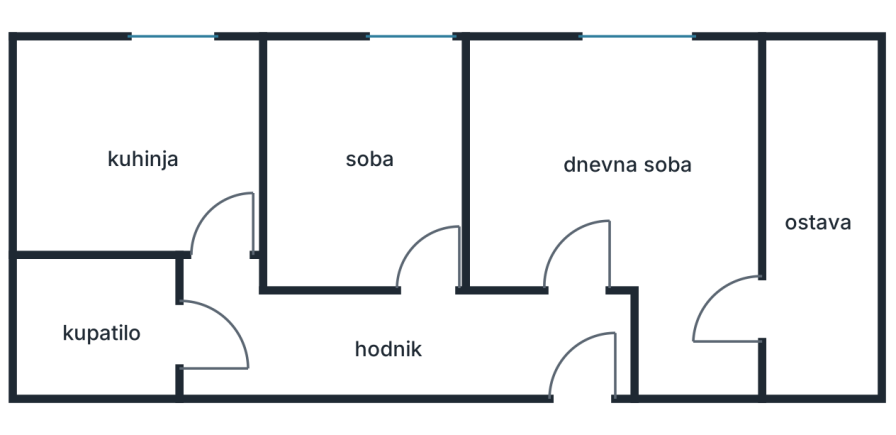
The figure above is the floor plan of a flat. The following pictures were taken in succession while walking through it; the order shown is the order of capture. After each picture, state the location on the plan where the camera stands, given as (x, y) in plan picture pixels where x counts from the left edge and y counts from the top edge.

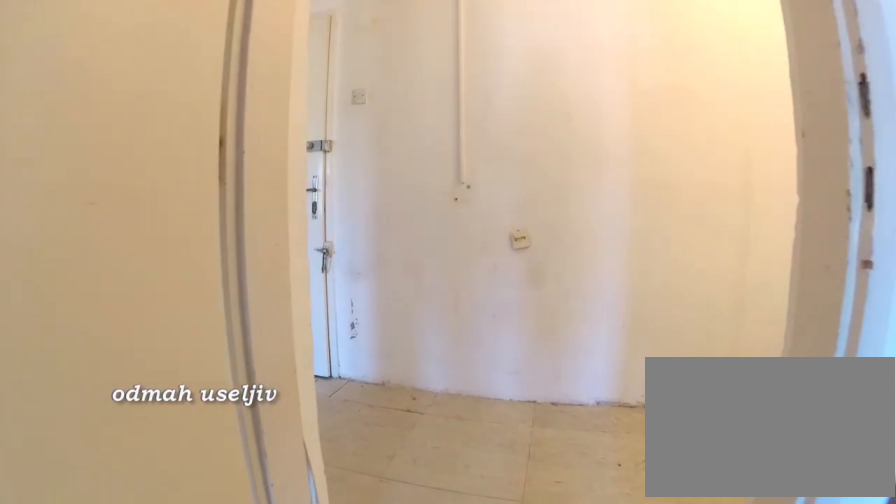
(423, 206)
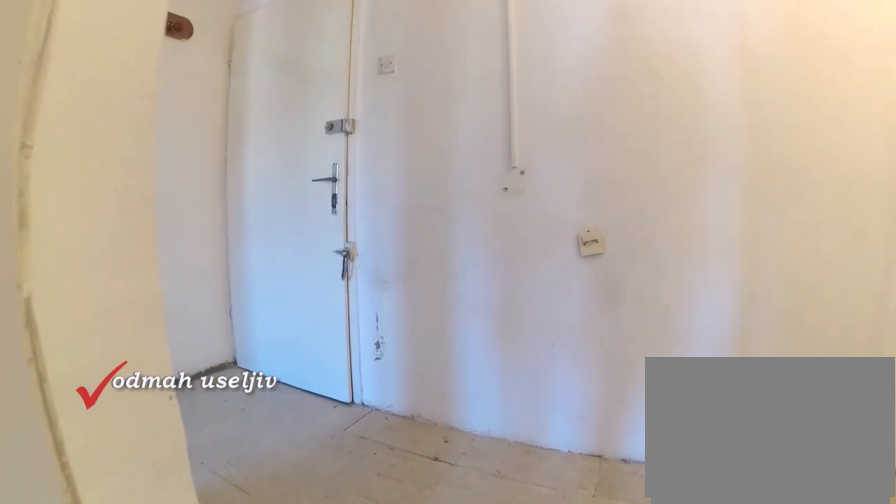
(430, 253)
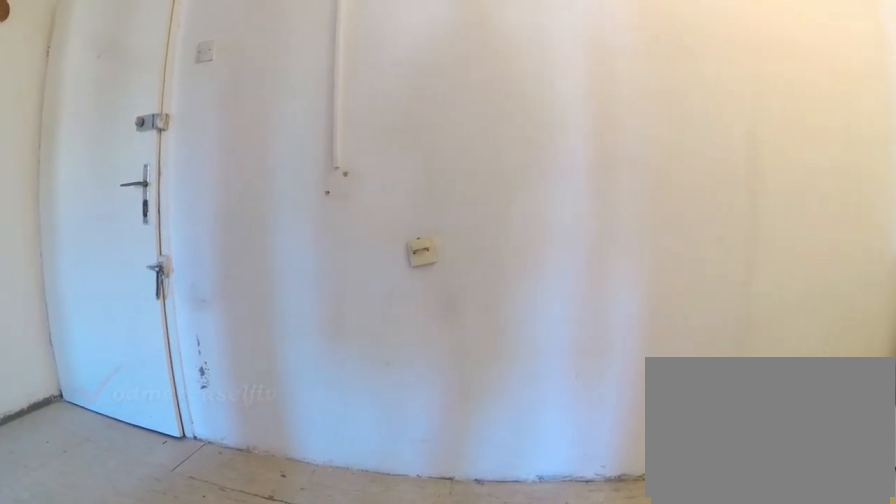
(431, 284)
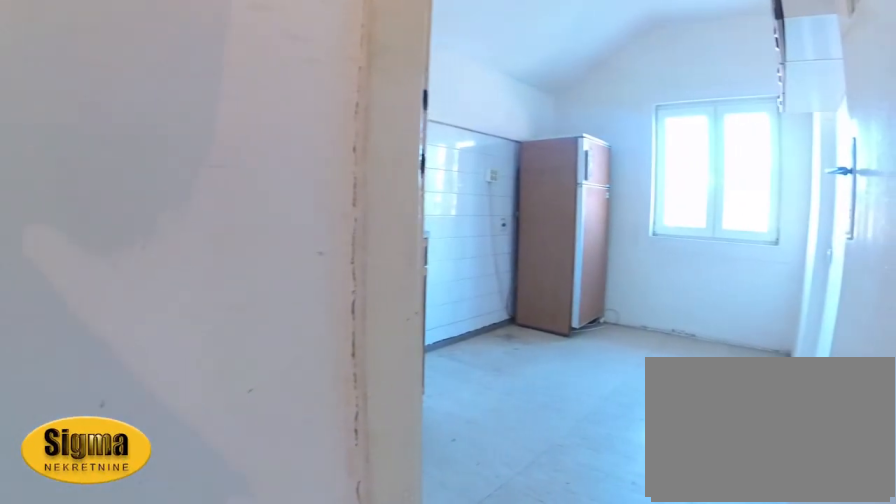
(242, 319)
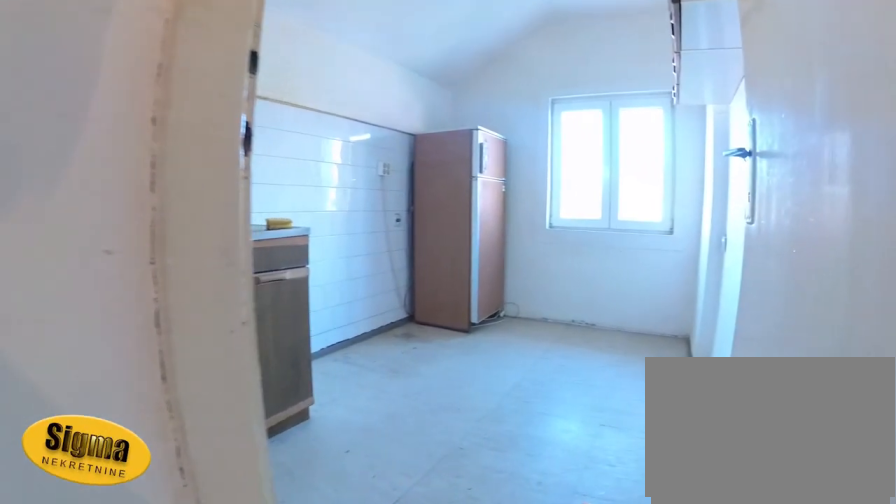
(235, 315)
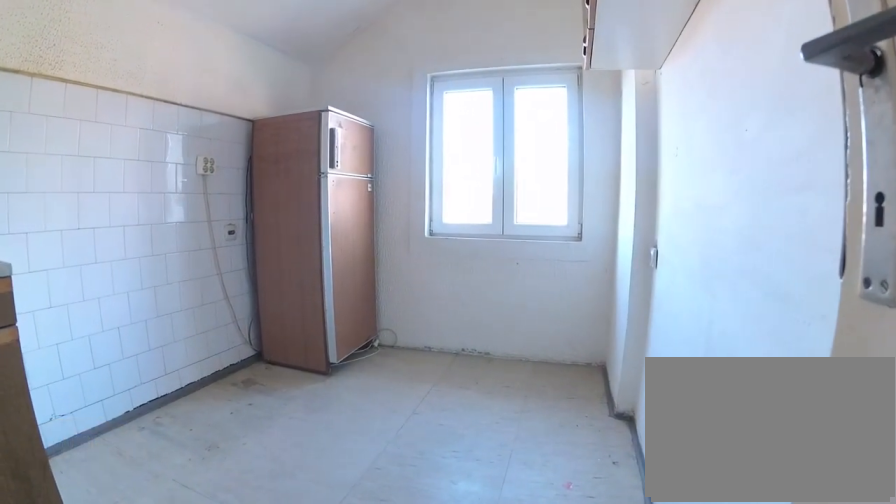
(224, 253)
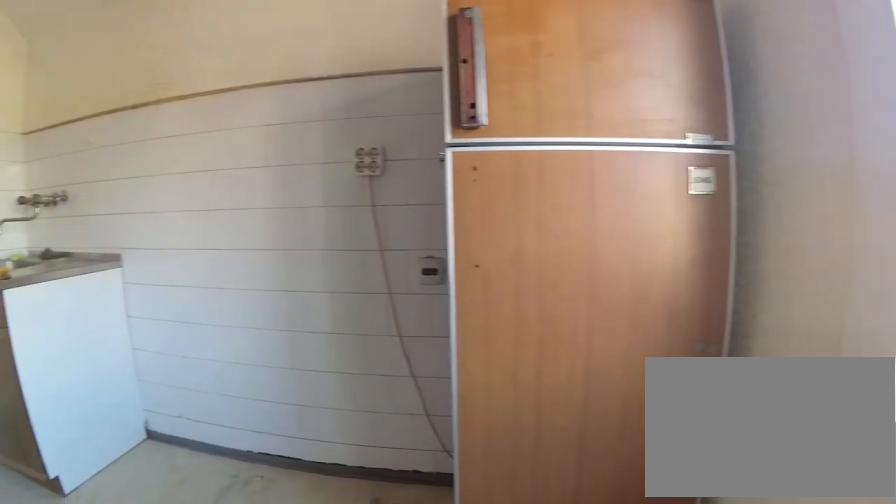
(202, 86)
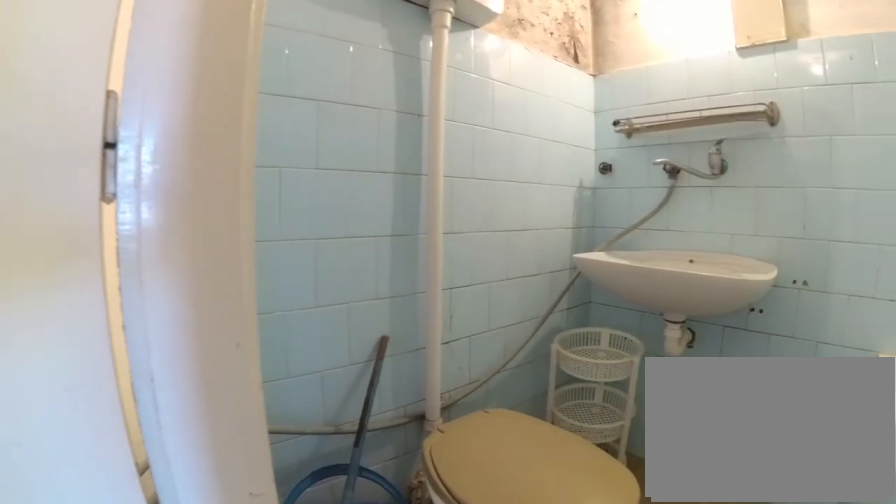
(198, 301)
